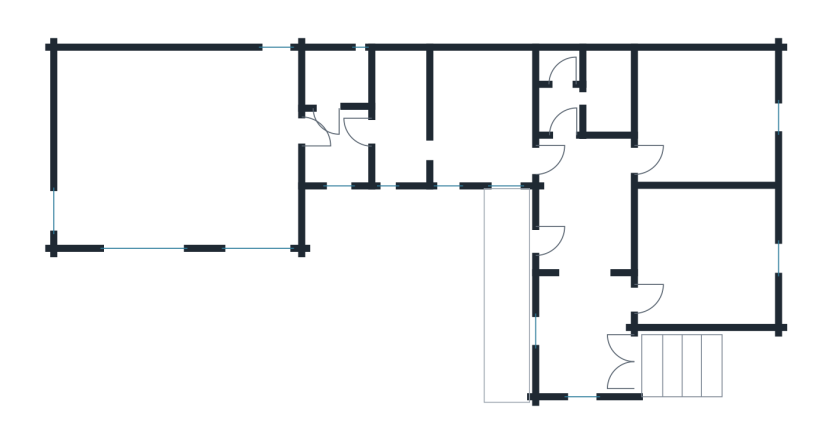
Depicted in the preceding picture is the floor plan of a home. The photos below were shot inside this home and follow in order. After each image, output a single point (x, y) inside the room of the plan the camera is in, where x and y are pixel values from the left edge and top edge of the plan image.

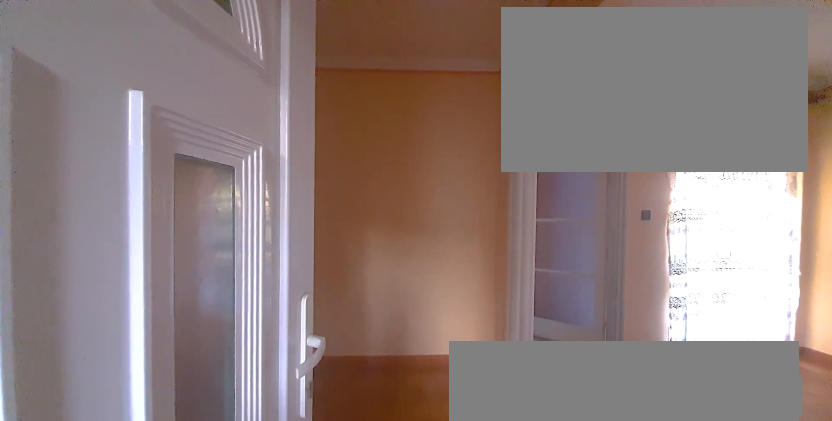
(586, 277)
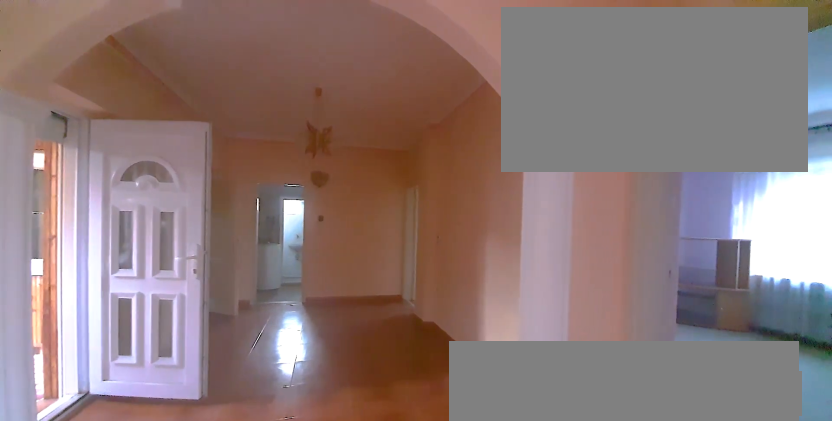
(586, 277)
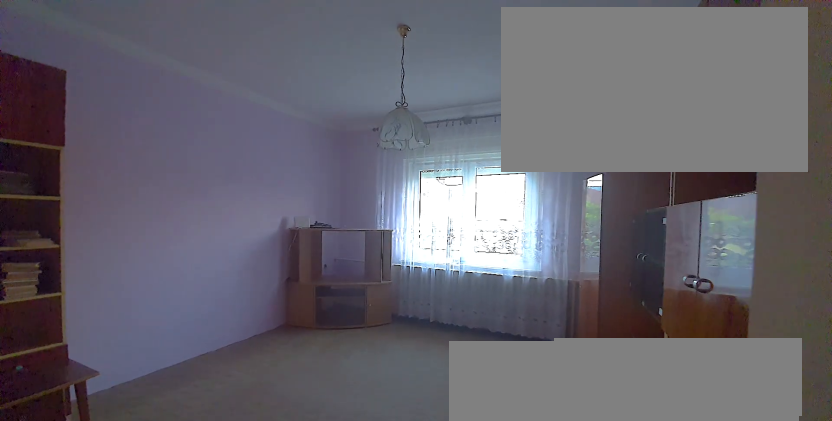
(705, 259)
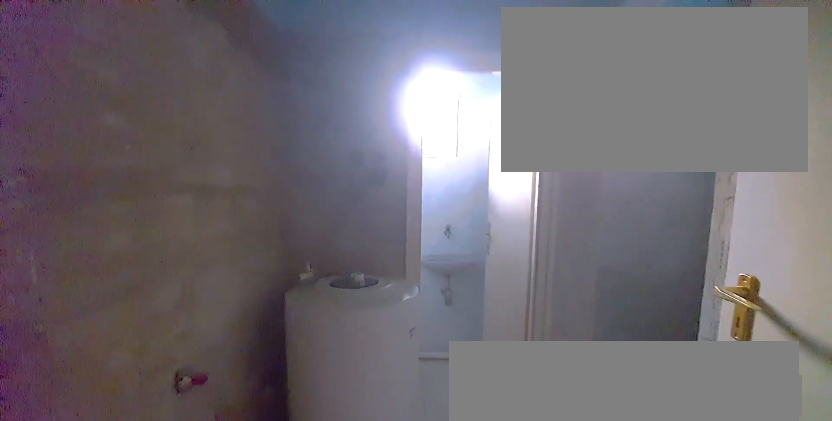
(579, 97)
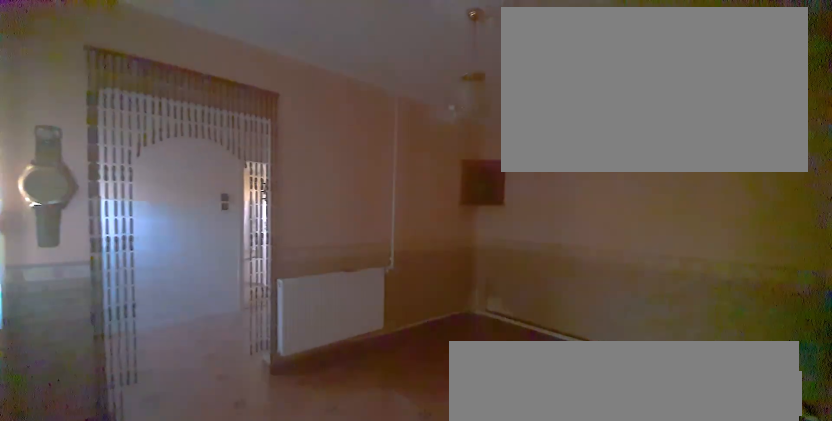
(483, 117)
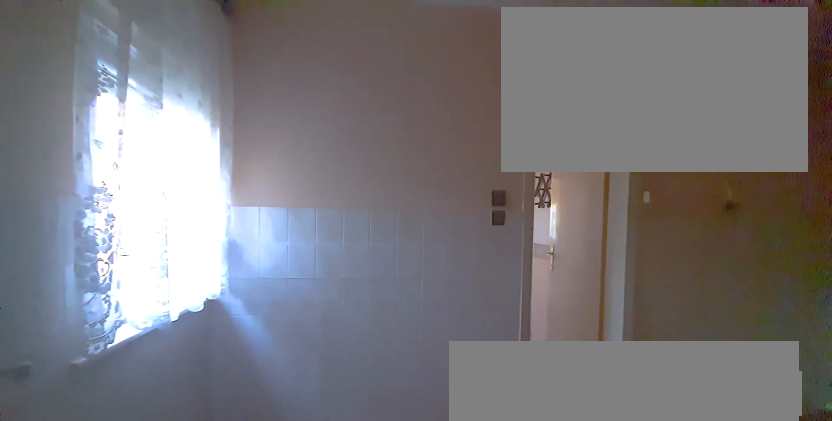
(400, 117)
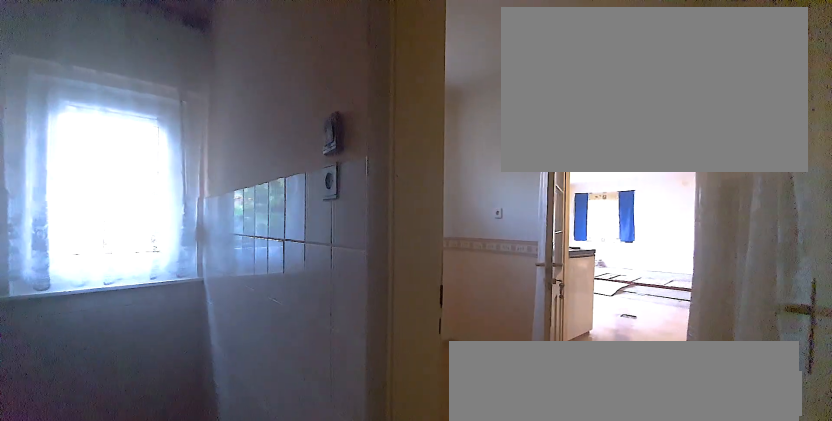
(400, 117)
